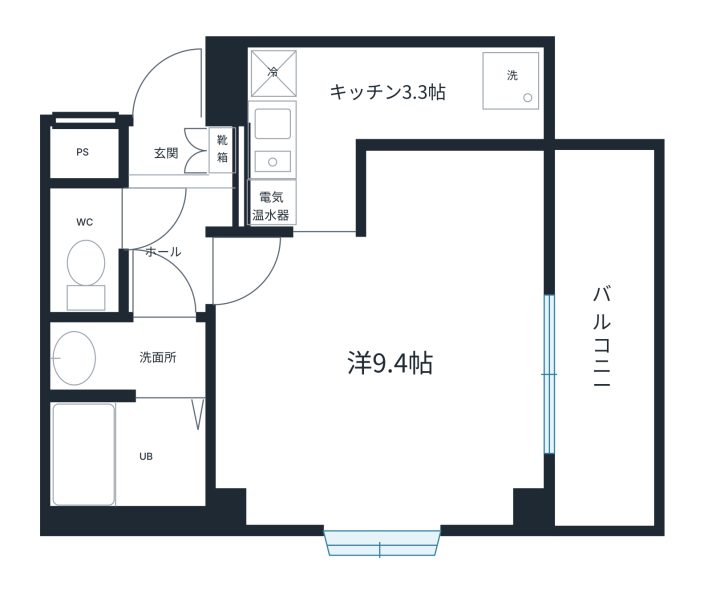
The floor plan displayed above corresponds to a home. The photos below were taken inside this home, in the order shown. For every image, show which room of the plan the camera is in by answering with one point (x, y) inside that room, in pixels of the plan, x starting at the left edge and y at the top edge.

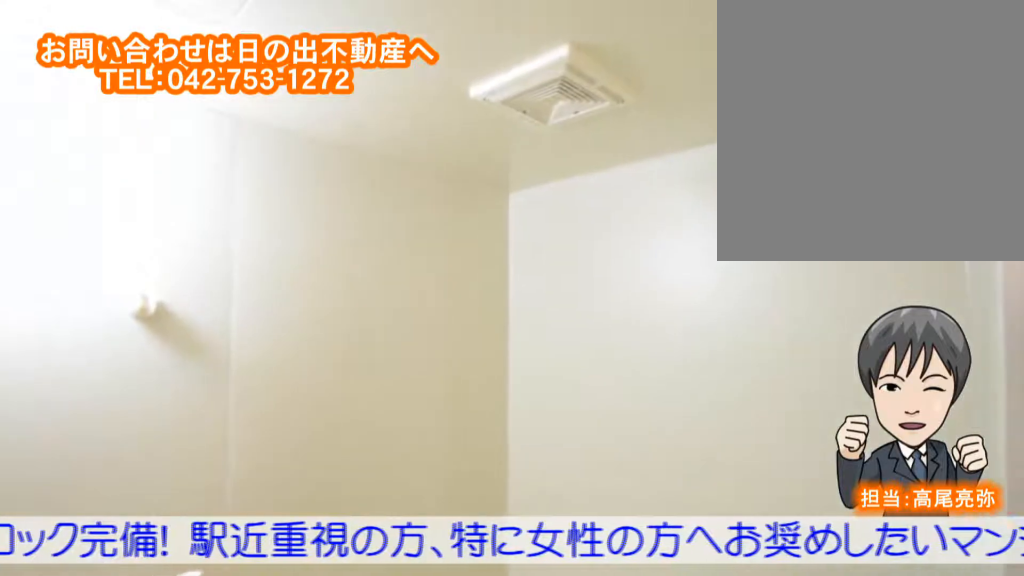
(116, 448)
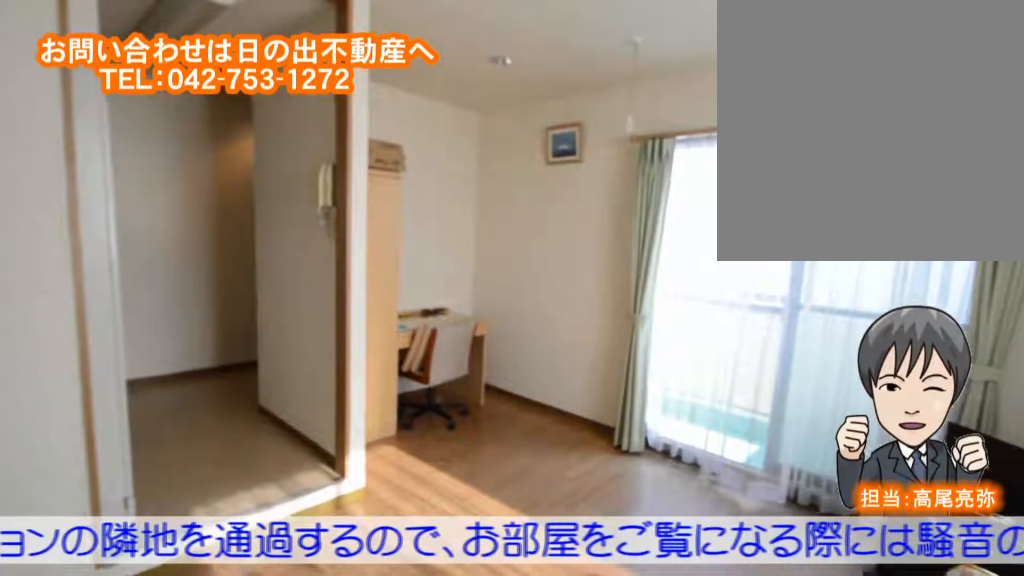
(398, 404)
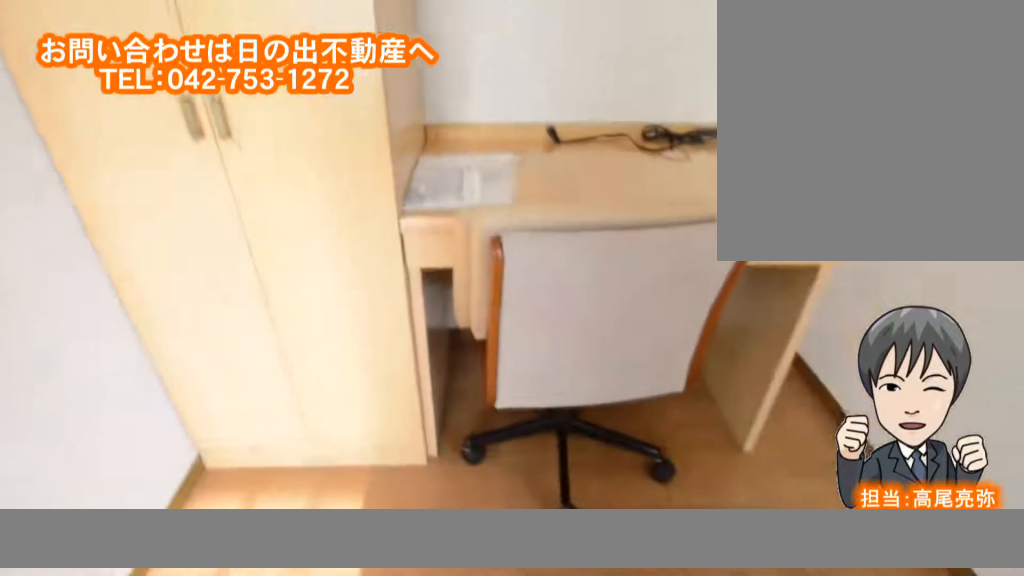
(398, 403)
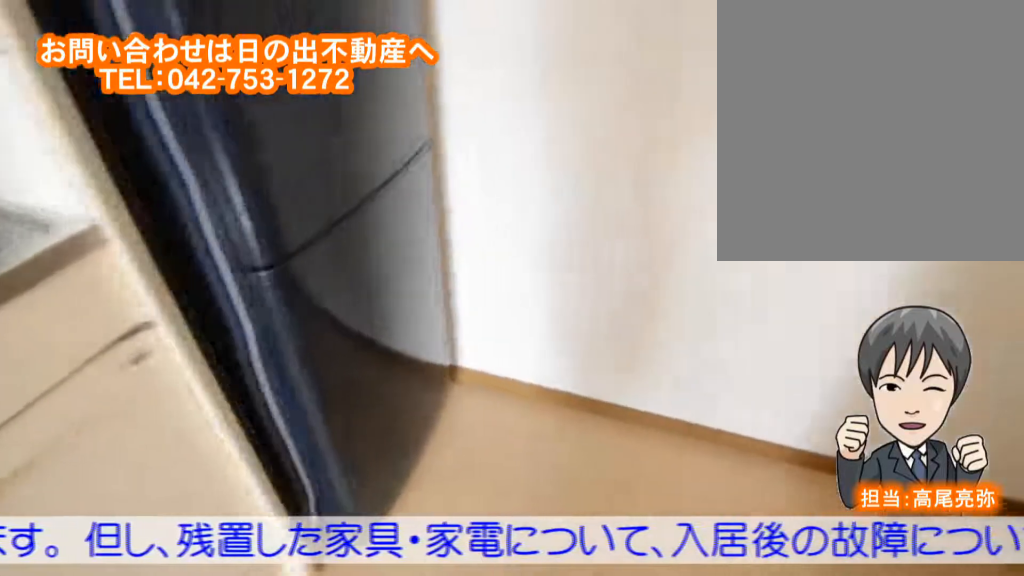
(352, 104)
